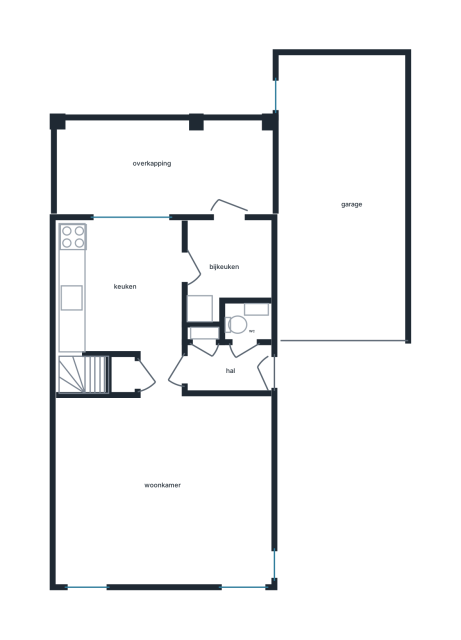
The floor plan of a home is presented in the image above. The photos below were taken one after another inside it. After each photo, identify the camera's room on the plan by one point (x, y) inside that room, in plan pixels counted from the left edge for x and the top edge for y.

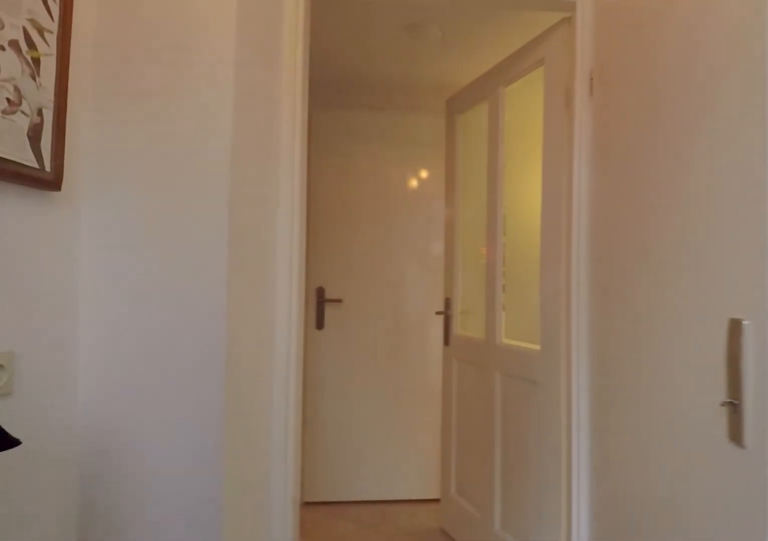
(227, 369)
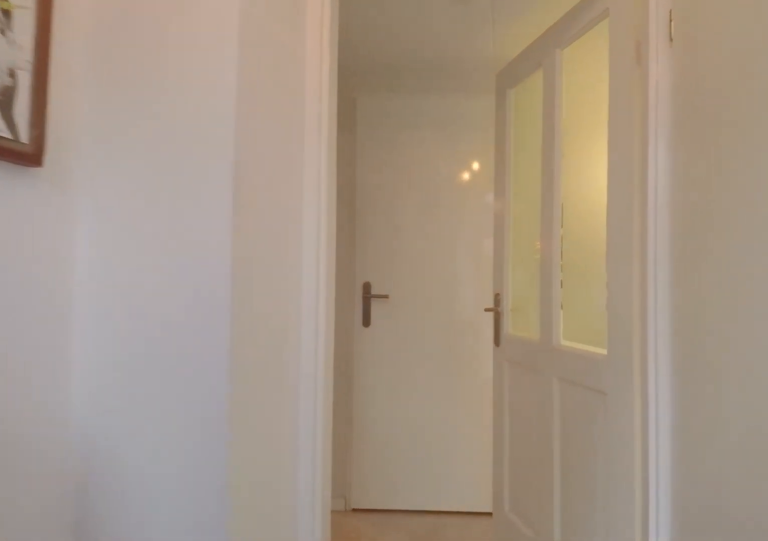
(227, 369)
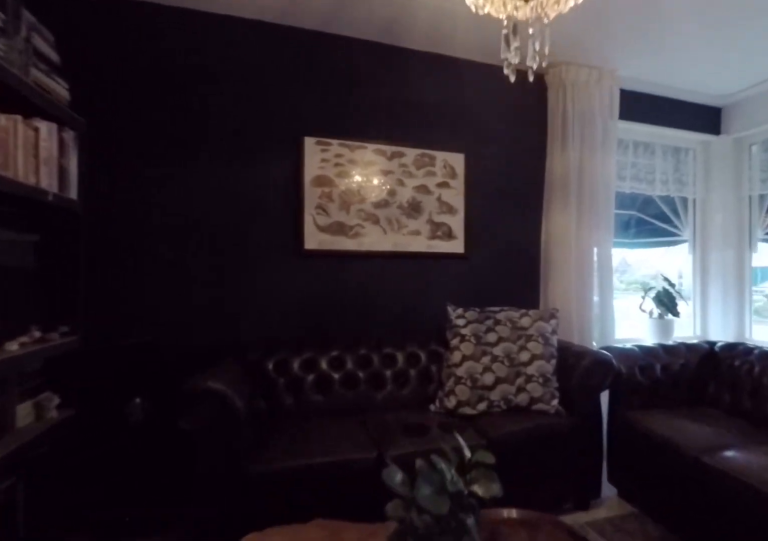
(163, 484)
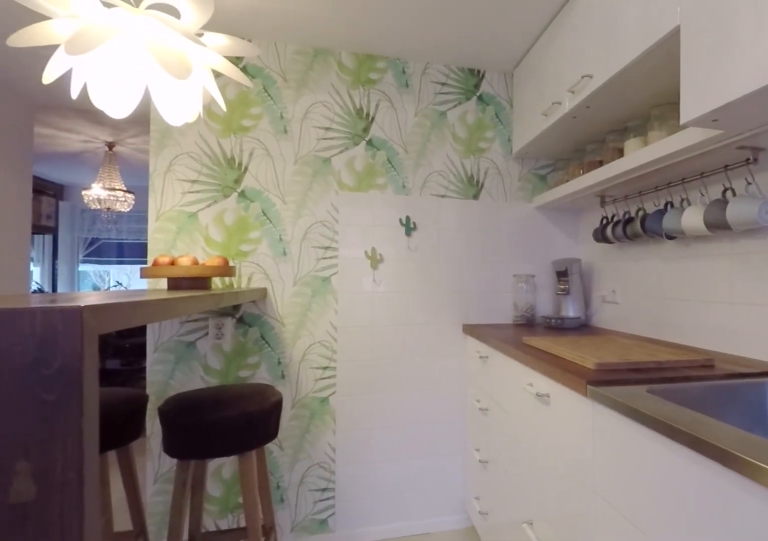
(121, 287)
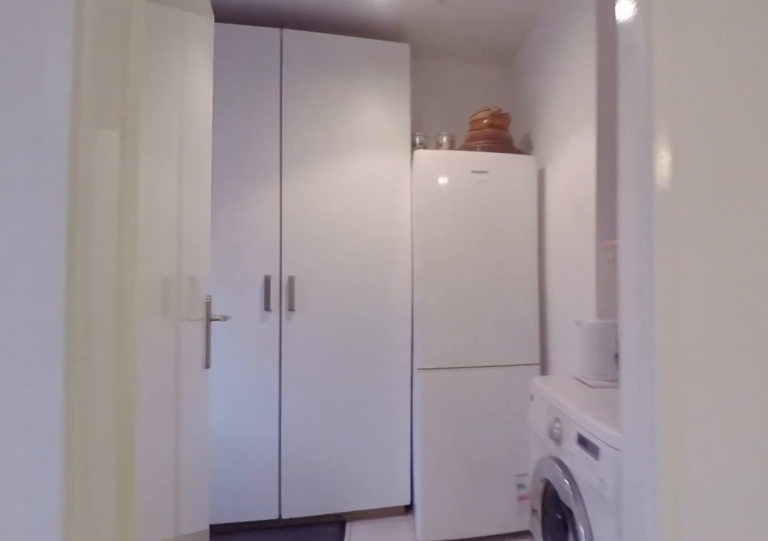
(121, 287)
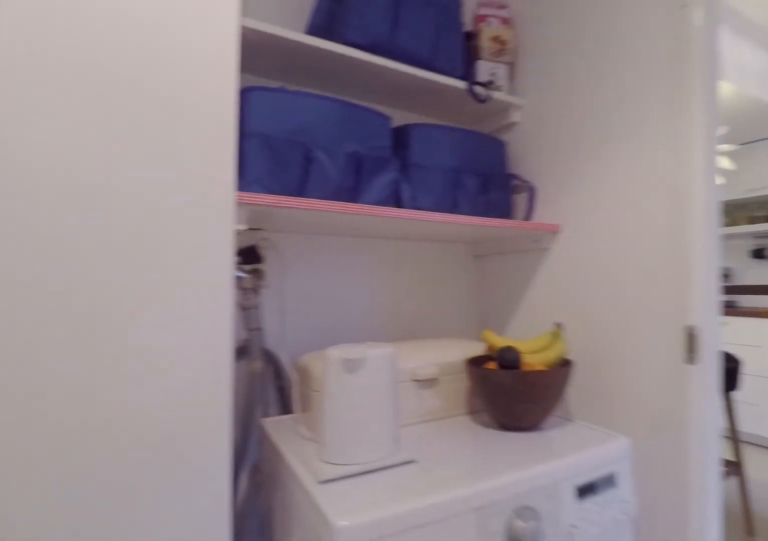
(225, 264)
